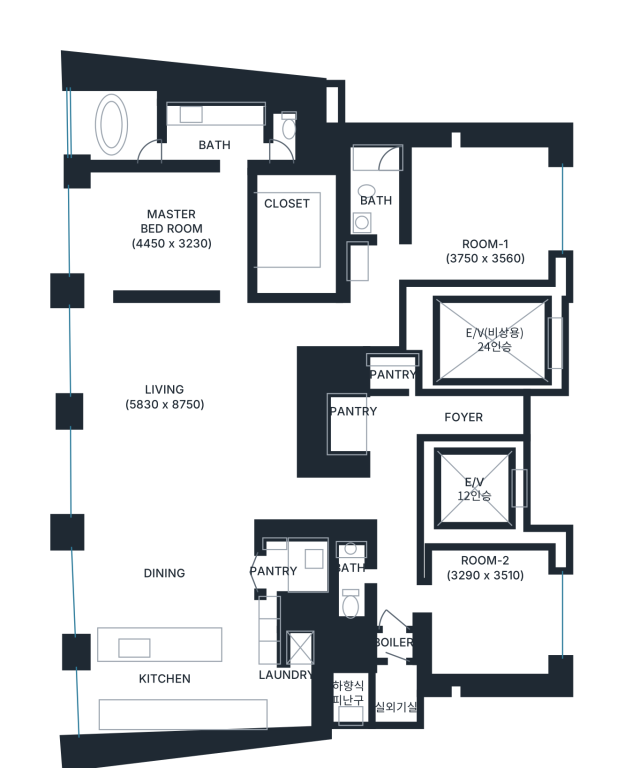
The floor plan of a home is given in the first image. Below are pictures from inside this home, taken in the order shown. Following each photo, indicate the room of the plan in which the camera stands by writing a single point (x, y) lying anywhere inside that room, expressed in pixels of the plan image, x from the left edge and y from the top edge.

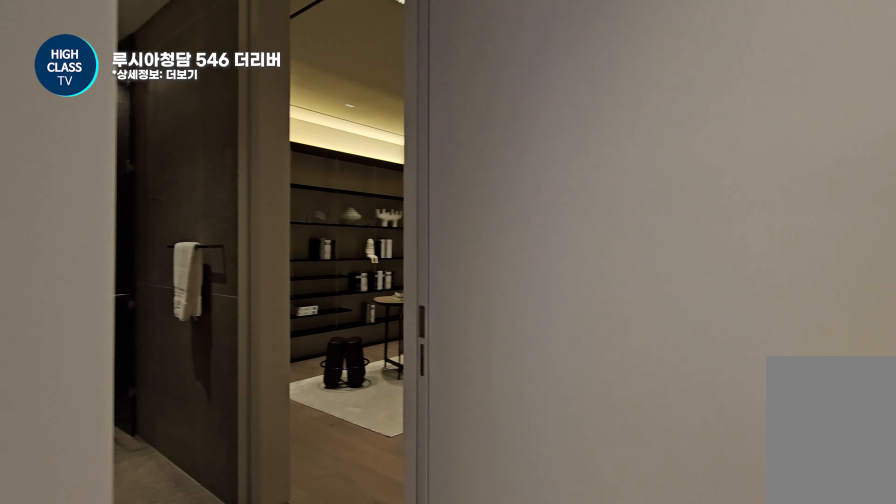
(350, 321)
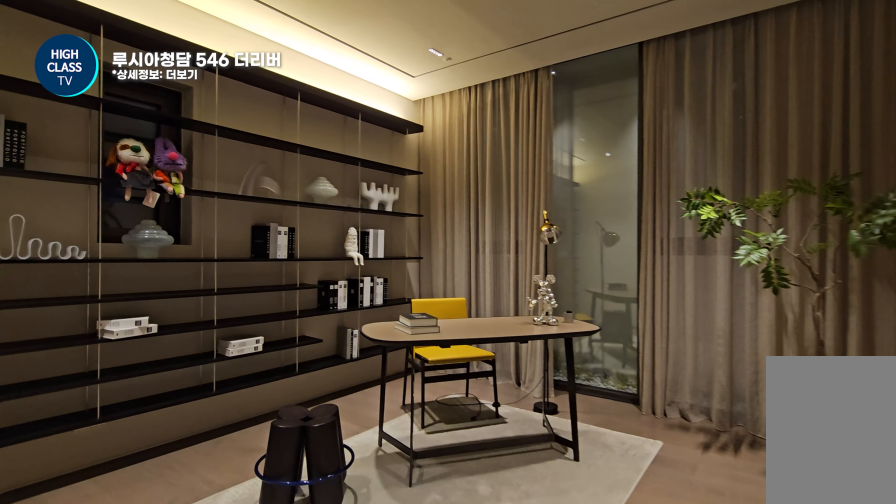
(448, 209)
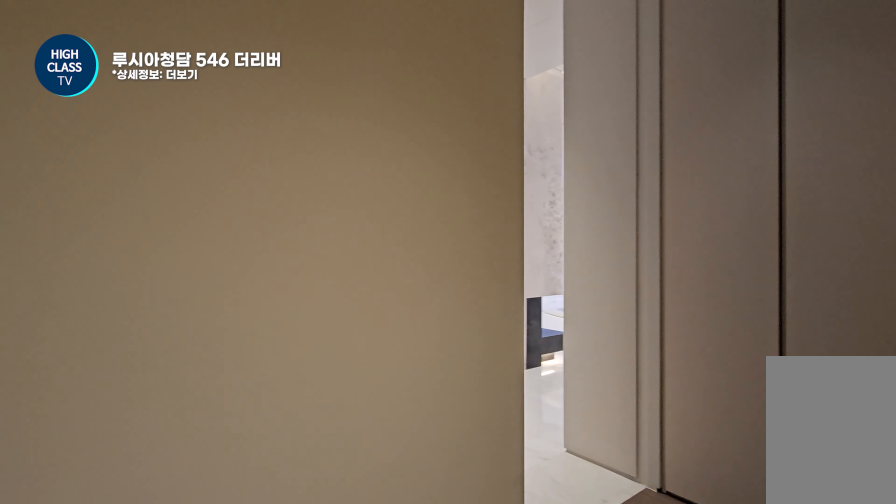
(448, 209)
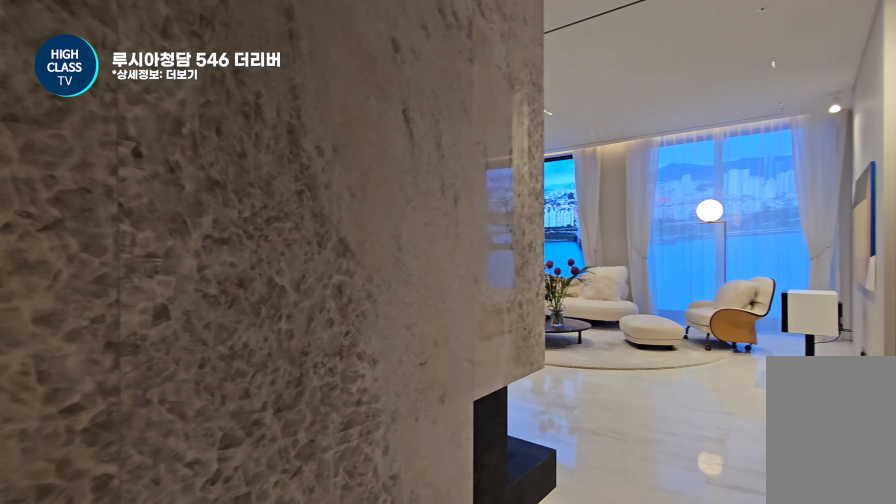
(349, 321)
